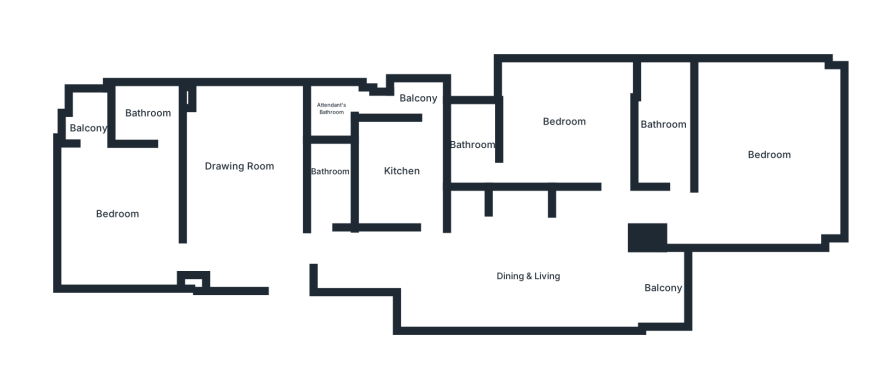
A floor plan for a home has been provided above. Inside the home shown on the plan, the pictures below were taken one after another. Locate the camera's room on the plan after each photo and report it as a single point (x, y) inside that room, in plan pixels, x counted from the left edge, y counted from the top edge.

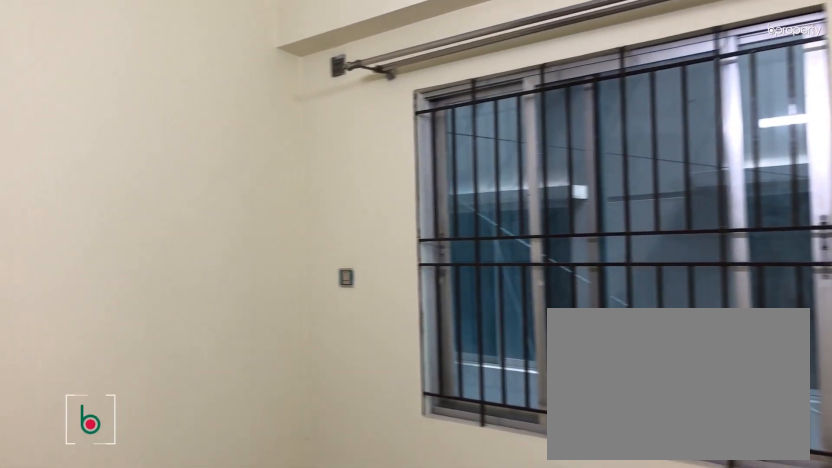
(563, 123)
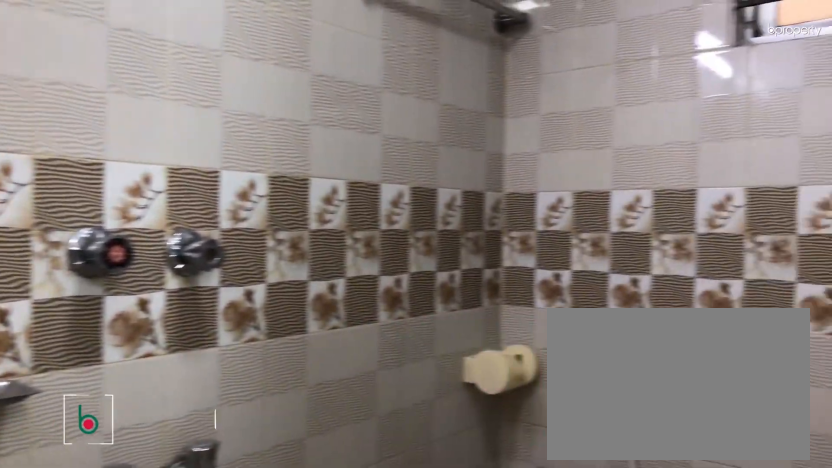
(472, 137)
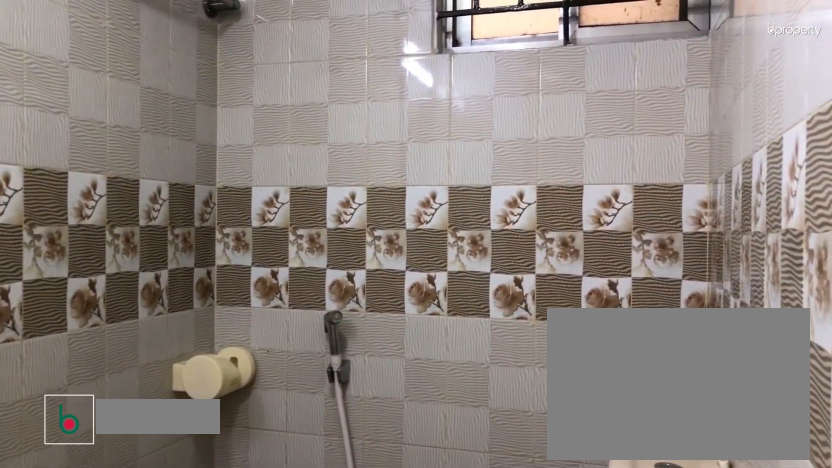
(472, 137)
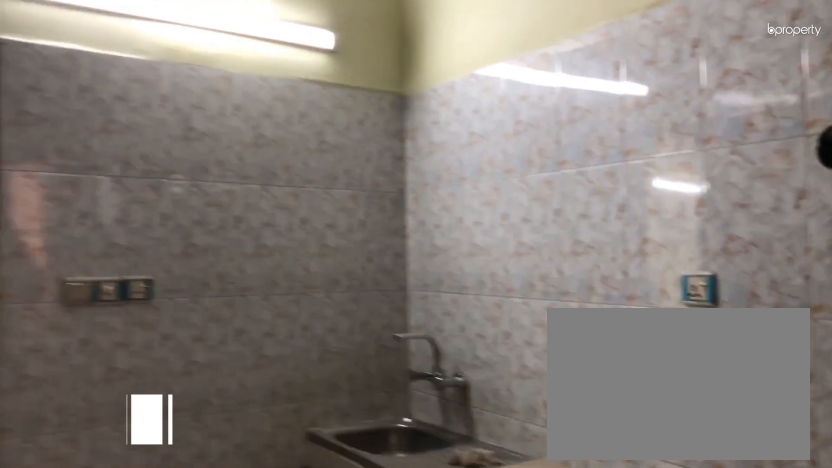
(397, 174)
